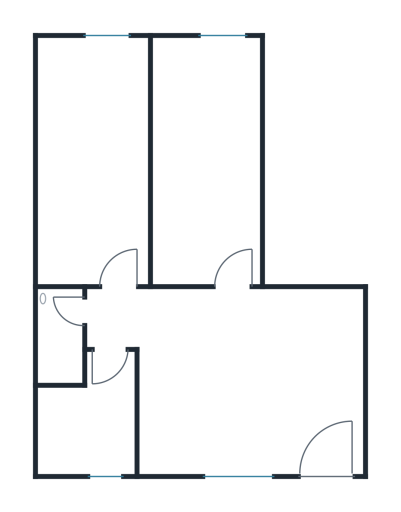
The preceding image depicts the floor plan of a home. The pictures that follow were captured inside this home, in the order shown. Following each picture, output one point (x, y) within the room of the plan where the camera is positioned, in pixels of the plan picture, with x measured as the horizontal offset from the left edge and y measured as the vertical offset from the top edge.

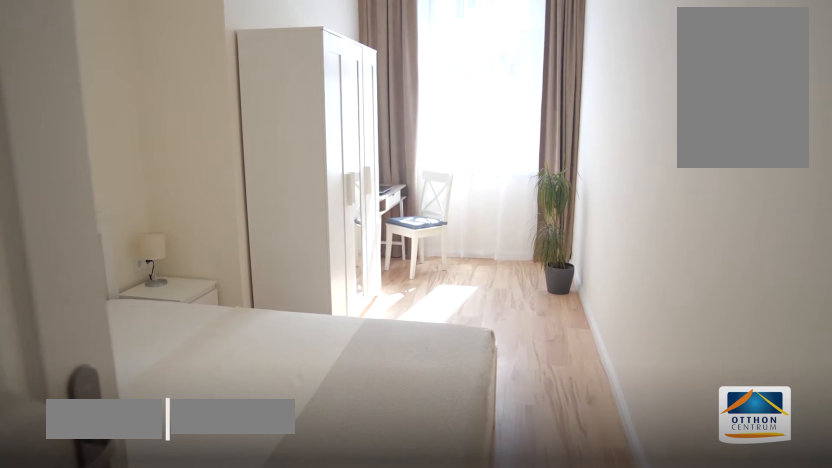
(210, 167)
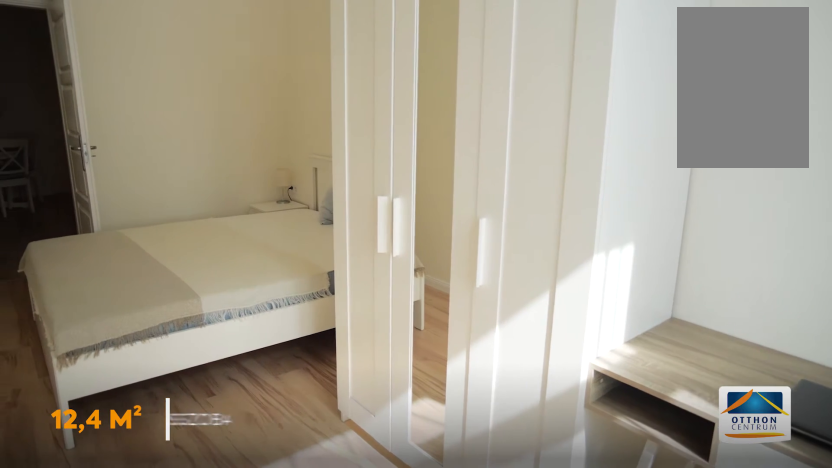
(210, 167)
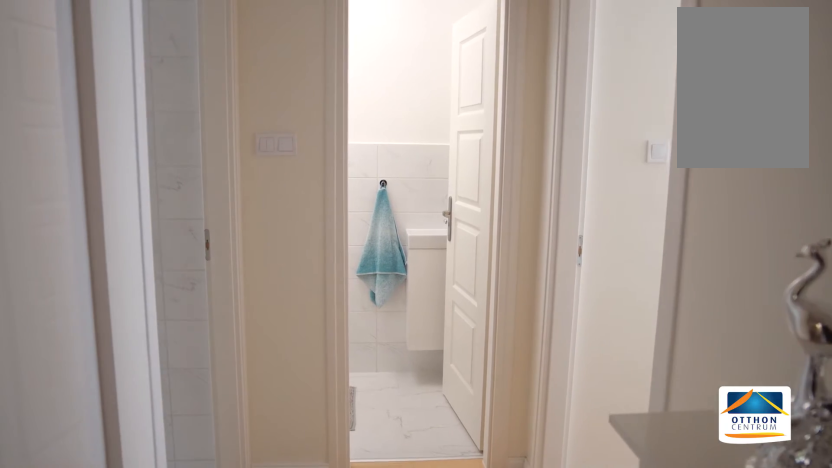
(139, 324)
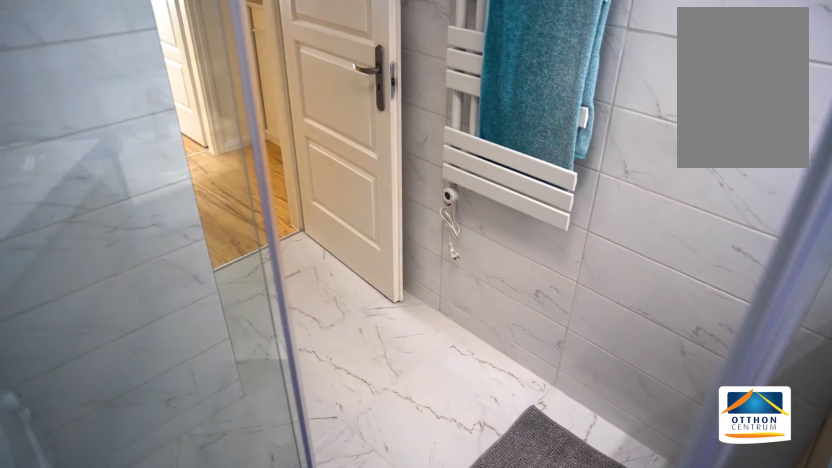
(90, 427)
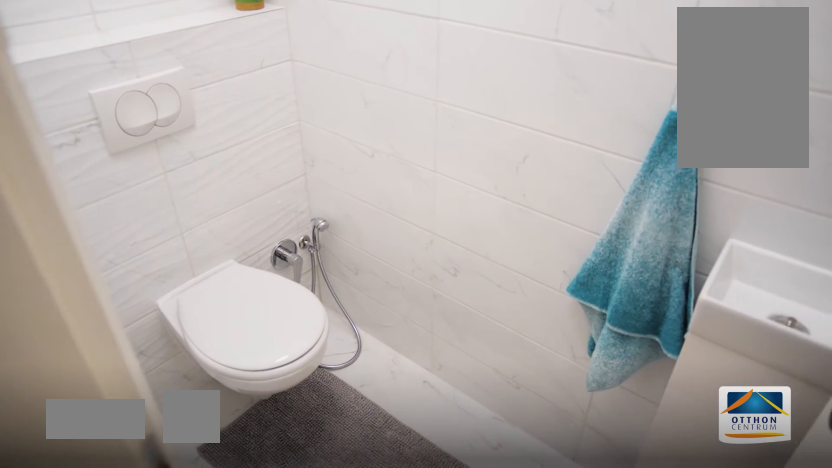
(62, 338)
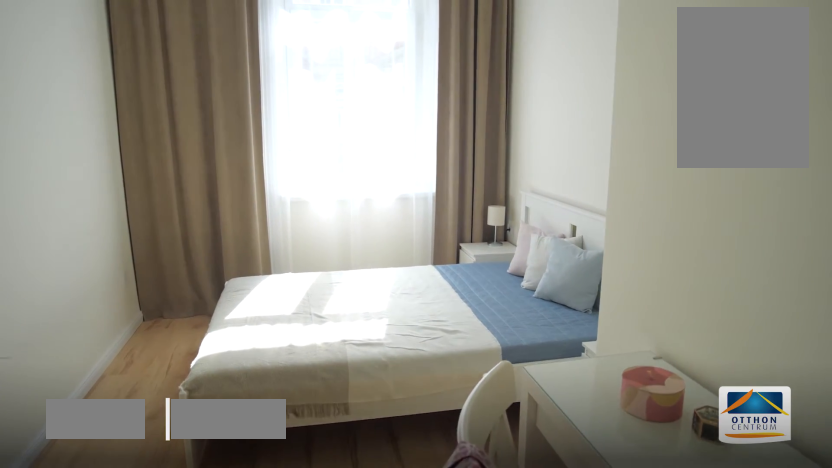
(93, 169)
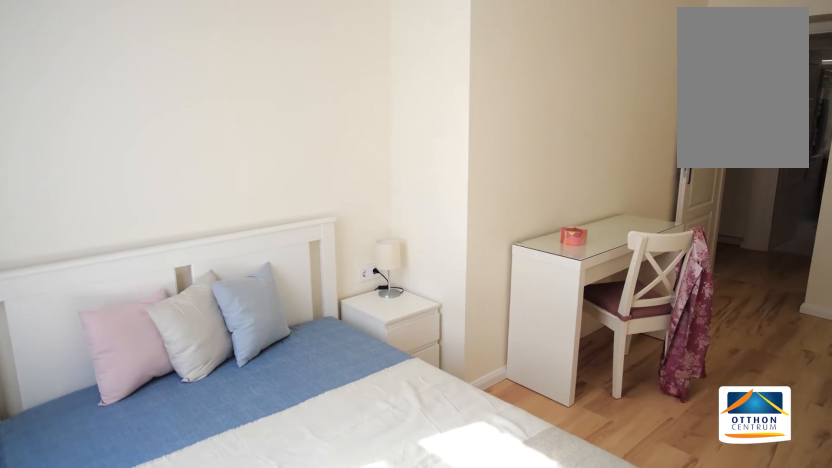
(93, 169)
